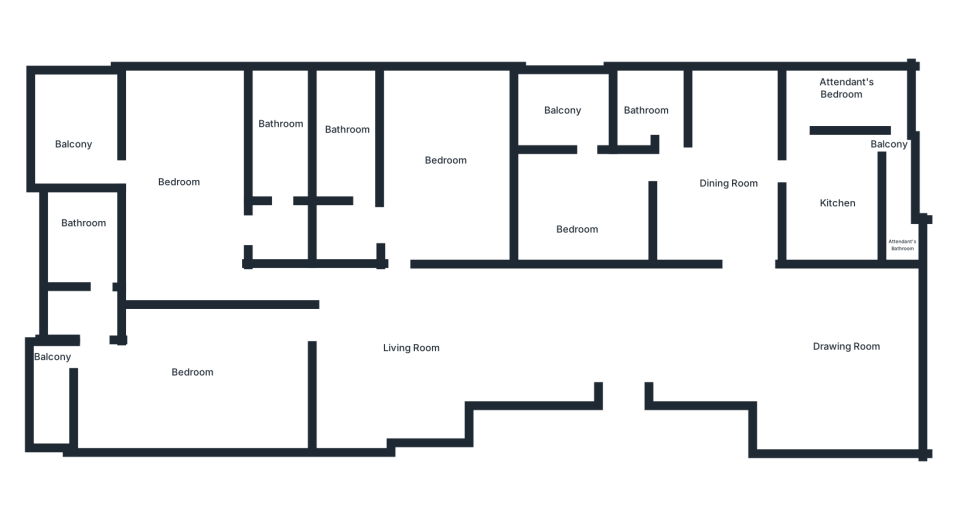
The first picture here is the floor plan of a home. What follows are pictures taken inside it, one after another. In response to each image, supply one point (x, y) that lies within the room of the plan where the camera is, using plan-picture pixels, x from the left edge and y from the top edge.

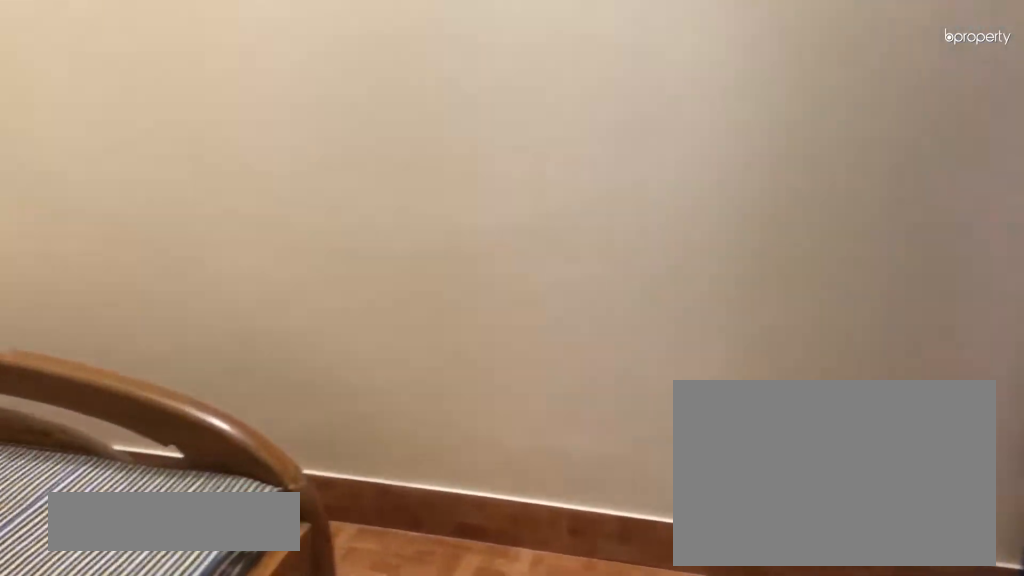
(596, 188)
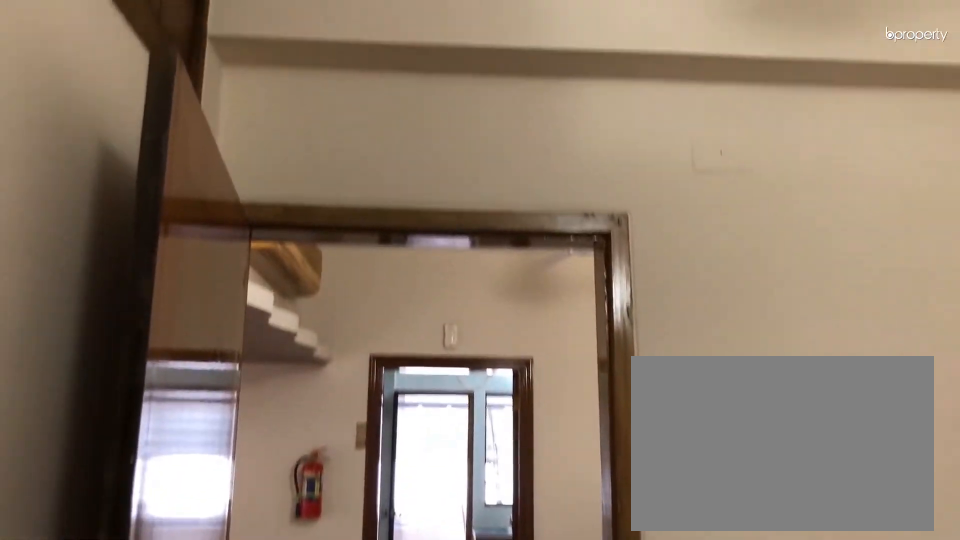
(603, 181)
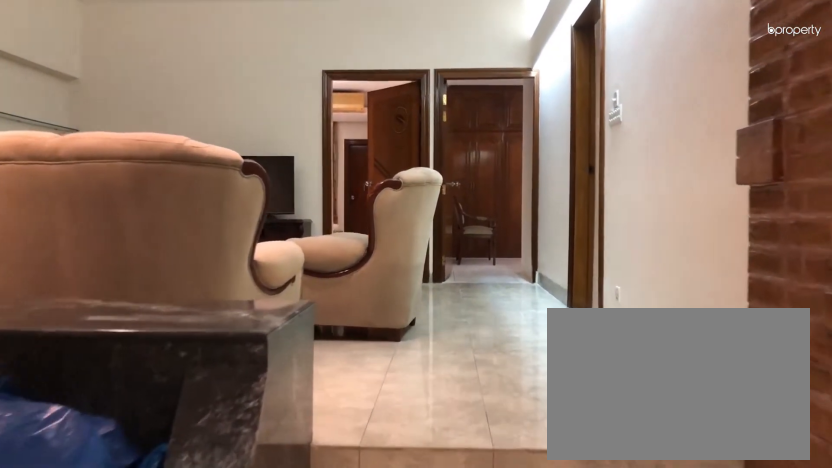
(532, 293)
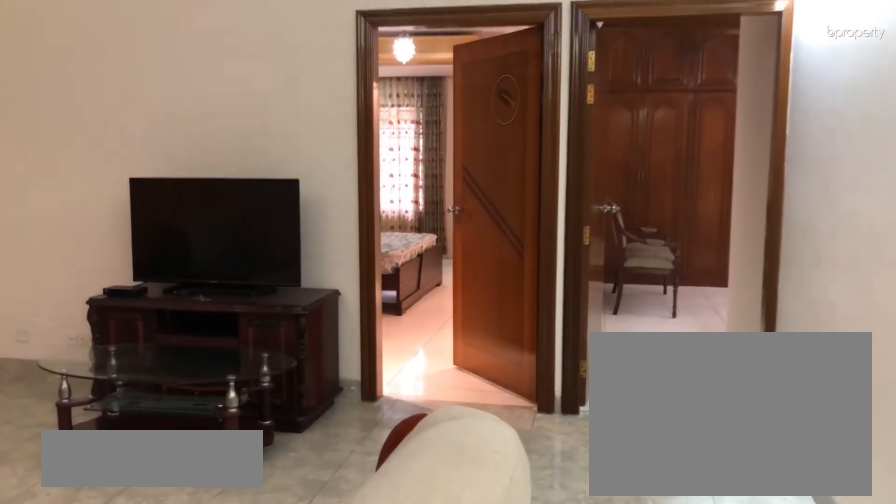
(403, 363)
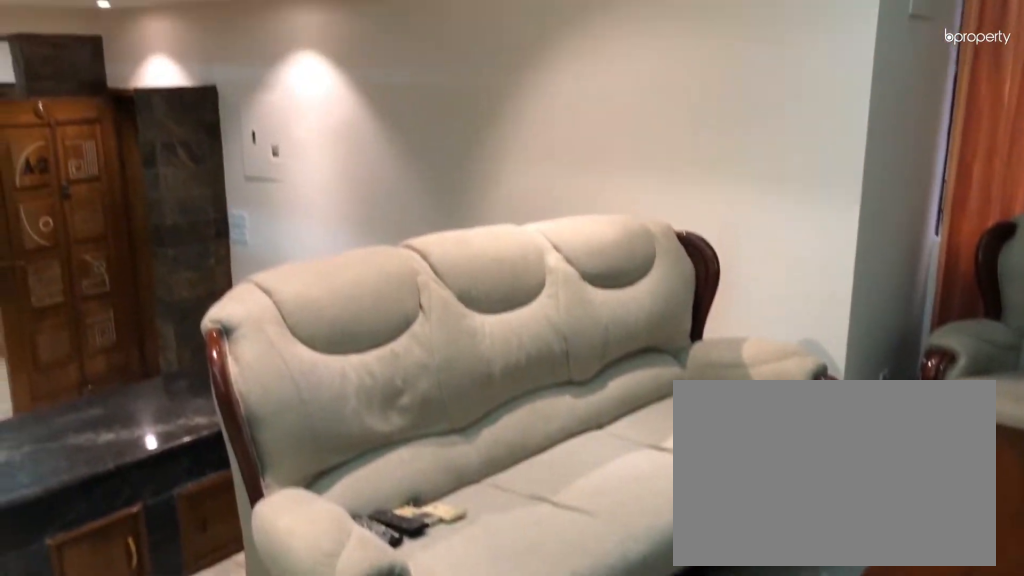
(399, 355)
